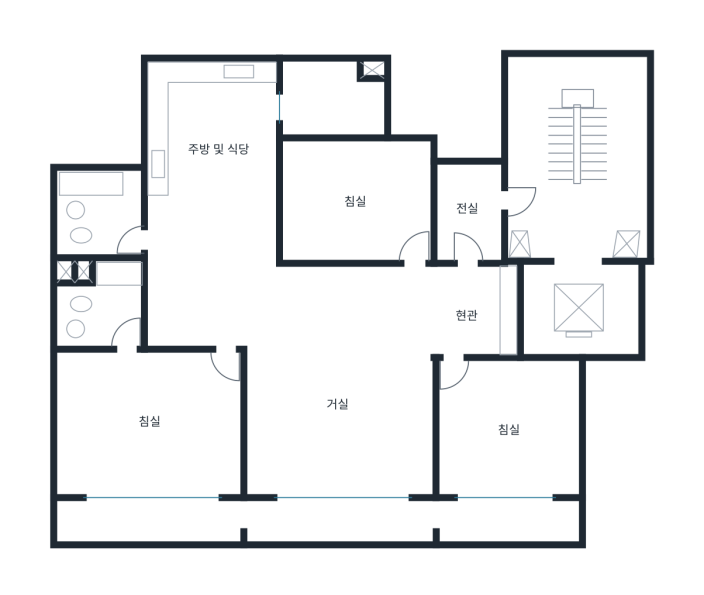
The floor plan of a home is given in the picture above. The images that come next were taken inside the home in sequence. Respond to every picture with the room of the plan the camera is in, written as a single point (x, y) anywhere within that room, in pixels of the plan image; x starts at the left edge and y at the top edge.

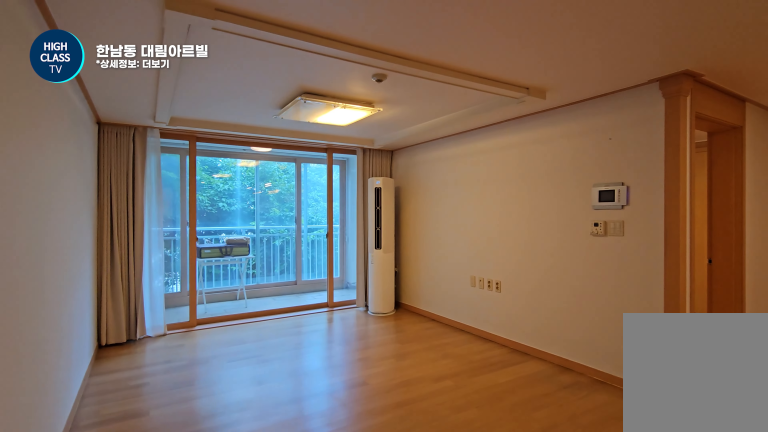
(338, 379)
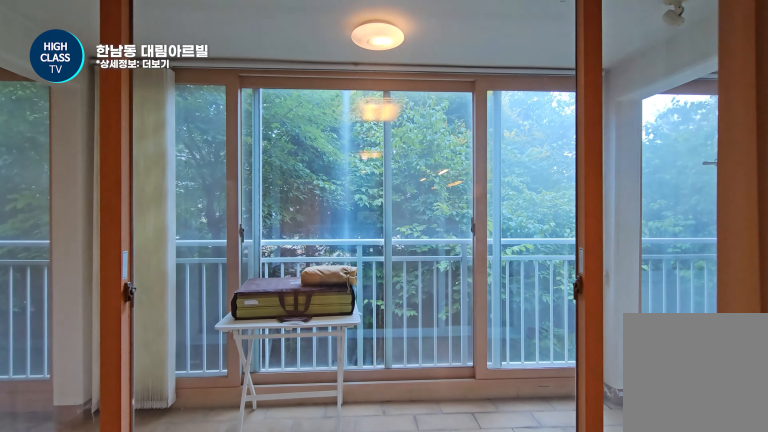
(338, 379)
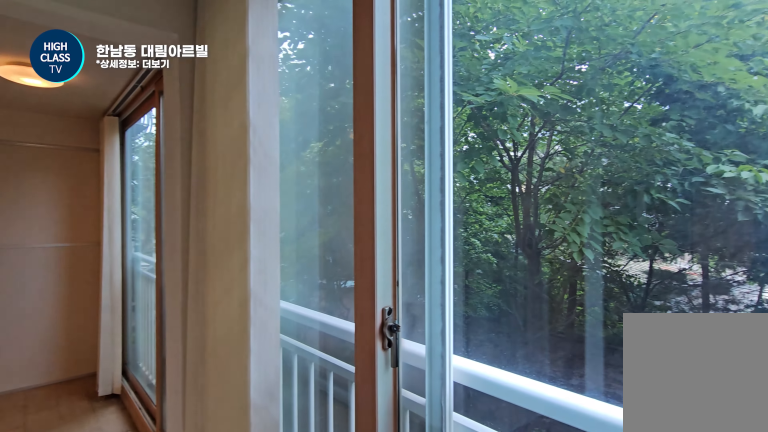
(319, 516)
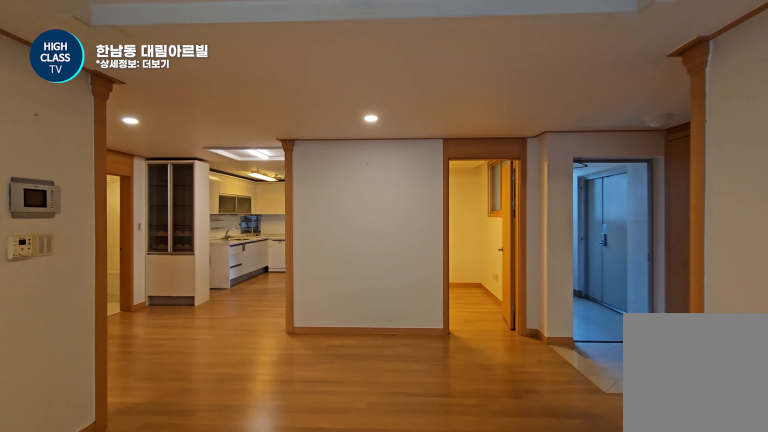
(338, 379)
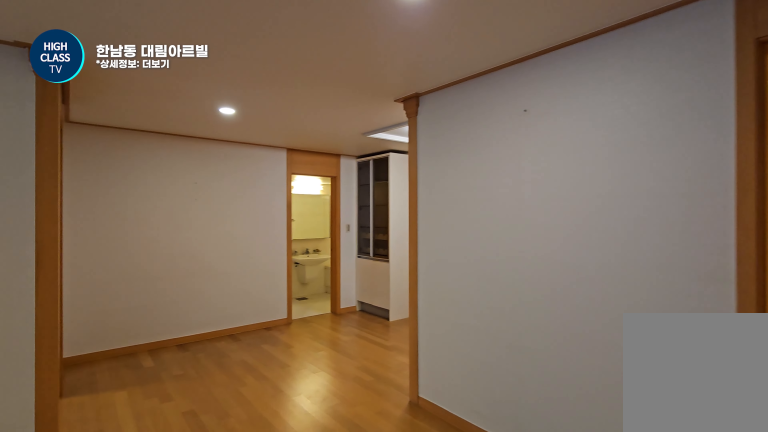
(338, 379)
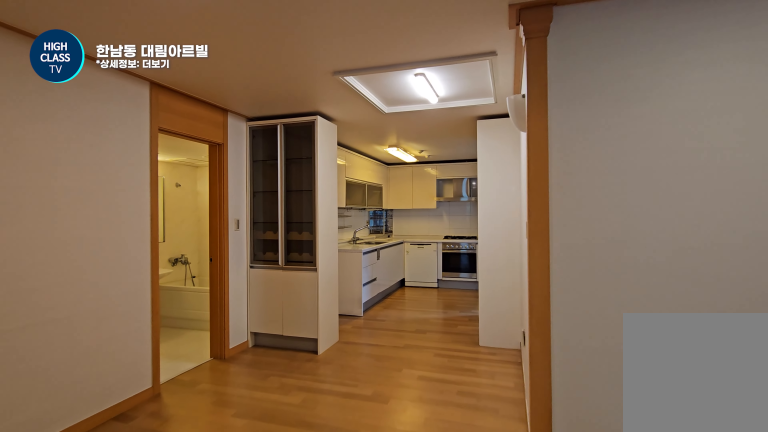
(210, 202)
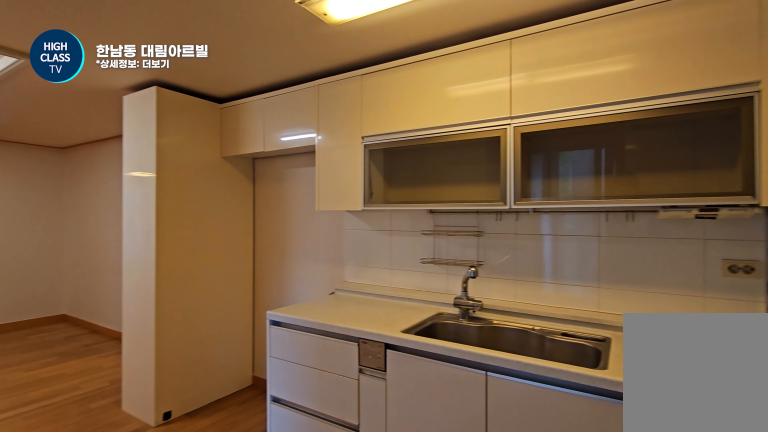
(210, 202)
